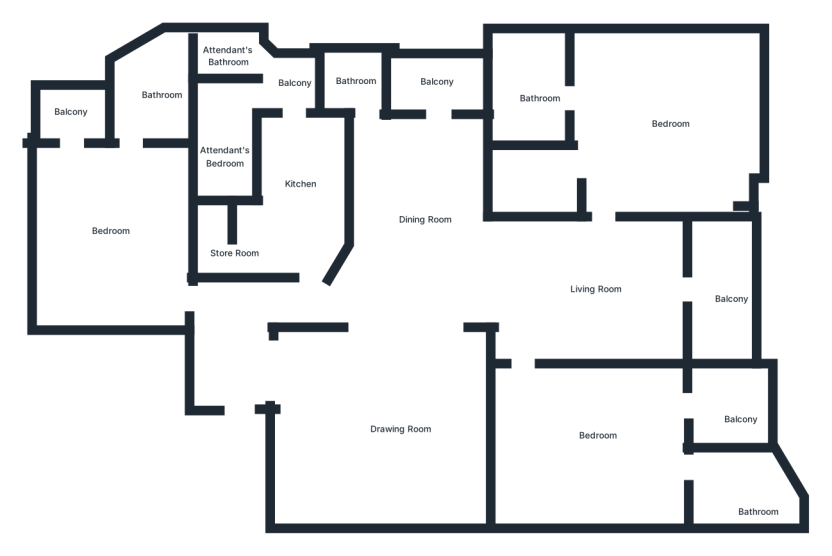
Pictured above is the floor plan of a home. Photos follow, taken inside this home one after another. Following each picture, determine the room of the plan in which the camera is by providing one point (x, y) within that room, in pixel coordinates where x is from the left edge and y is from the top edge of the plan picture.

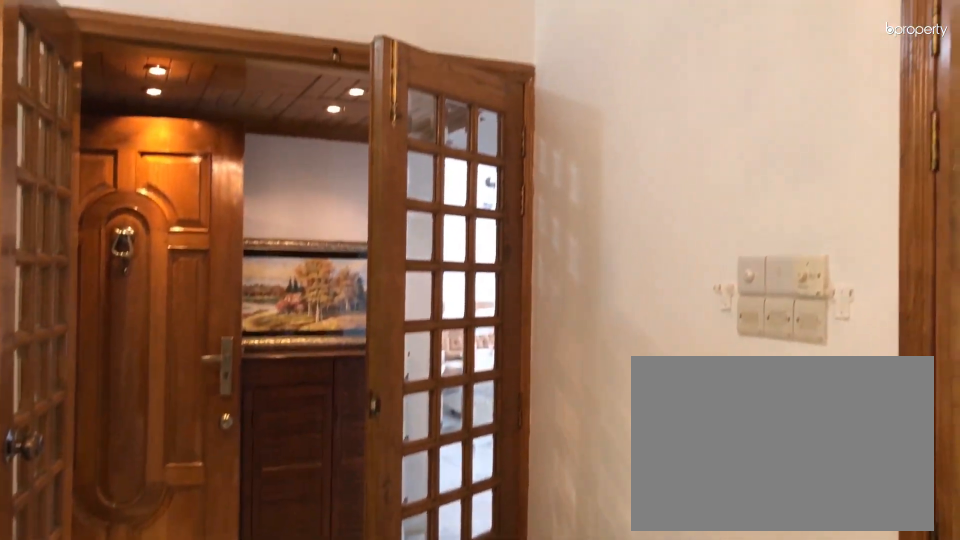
(376, 417)
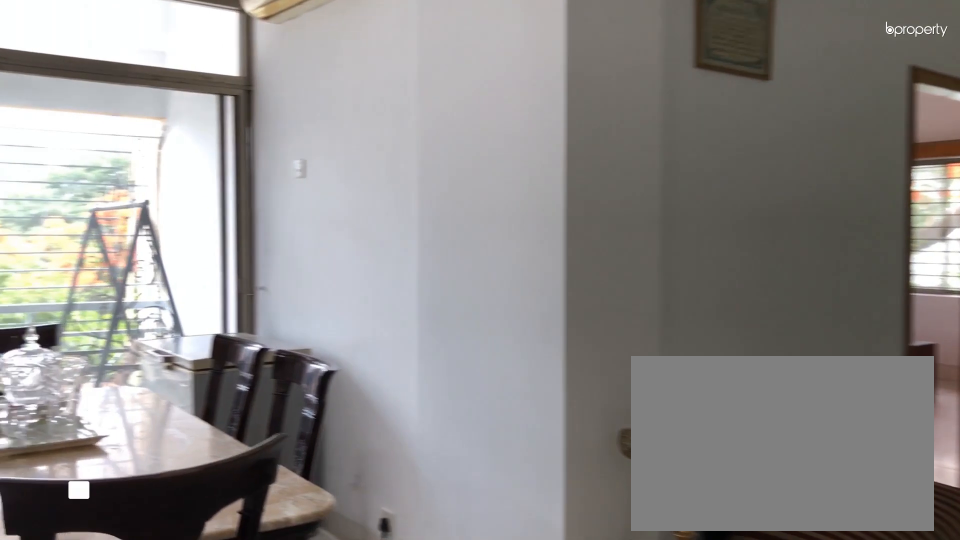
(420, 203)
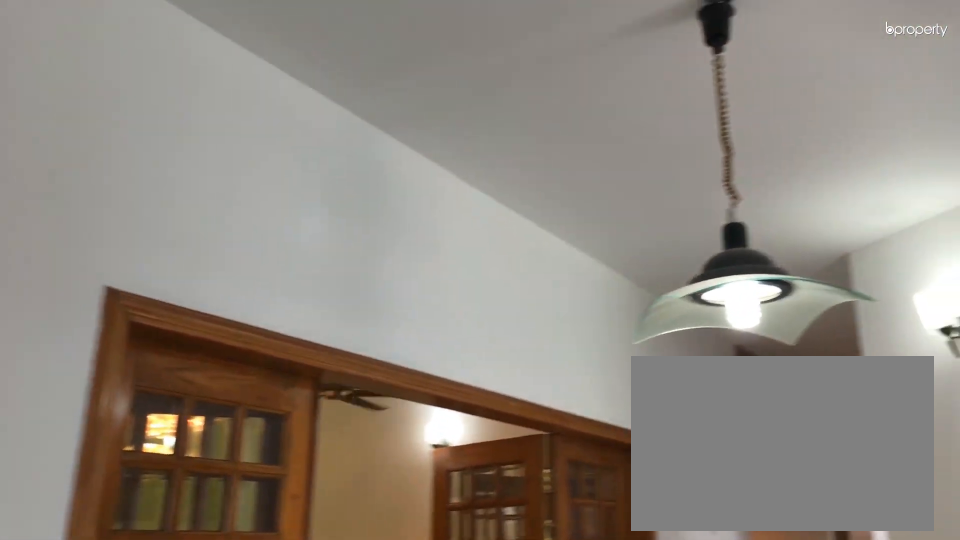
(420, 203)
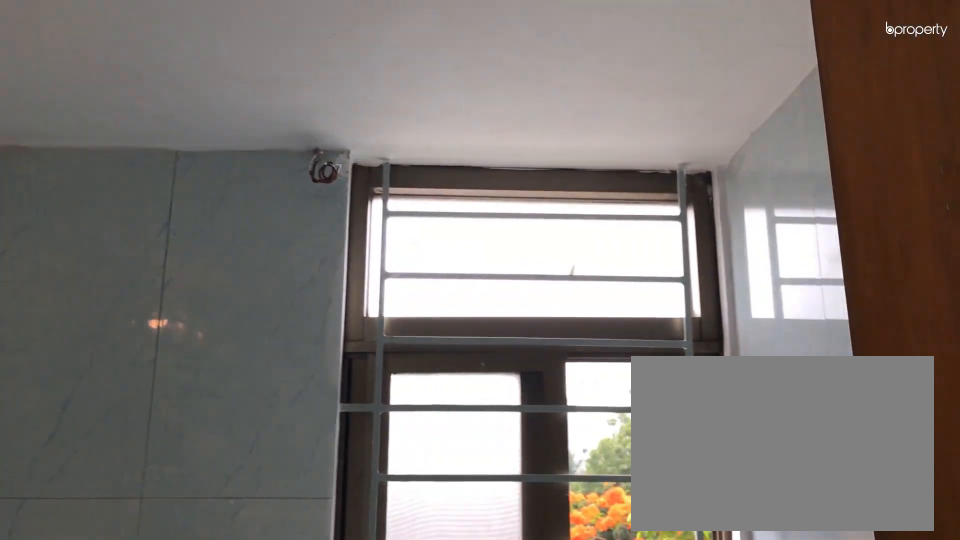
(350, 77)
